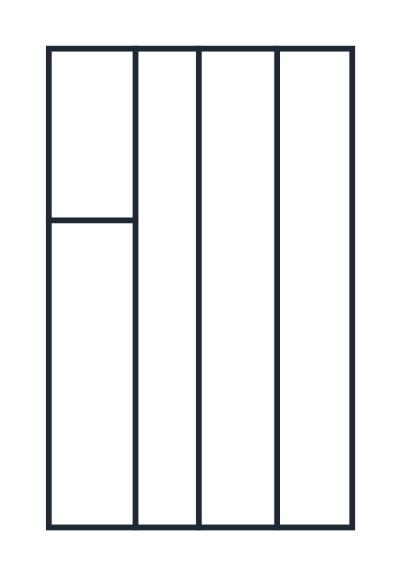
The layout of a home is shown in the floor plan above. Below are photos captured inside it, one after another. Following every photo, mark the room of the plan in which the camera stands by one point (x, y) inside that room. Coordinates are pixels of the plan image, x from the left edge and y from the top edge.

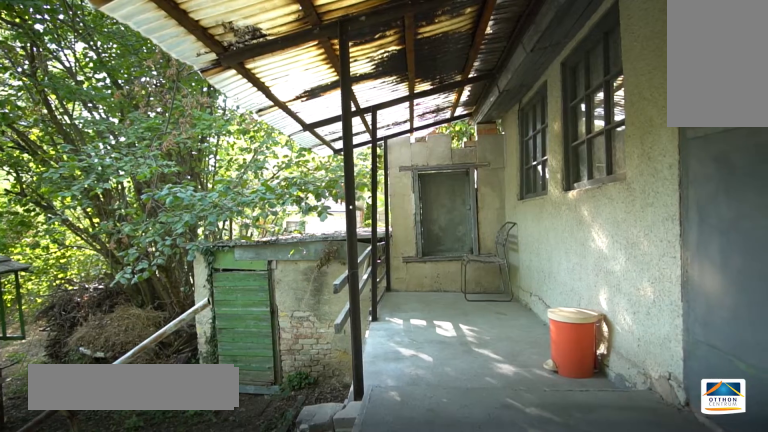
(89, 359)
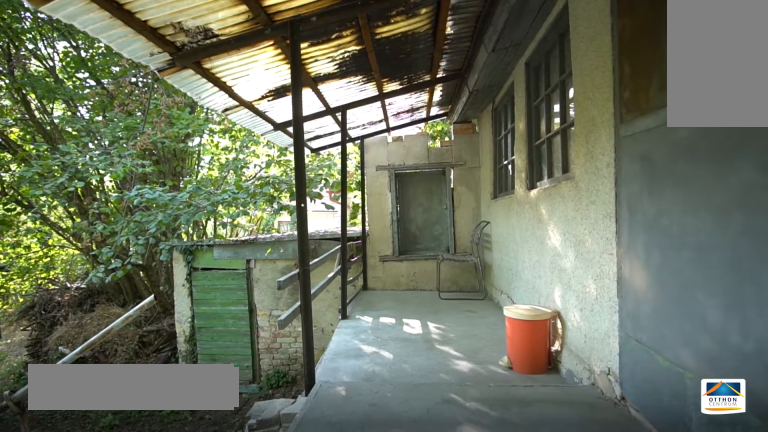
(89, 359)
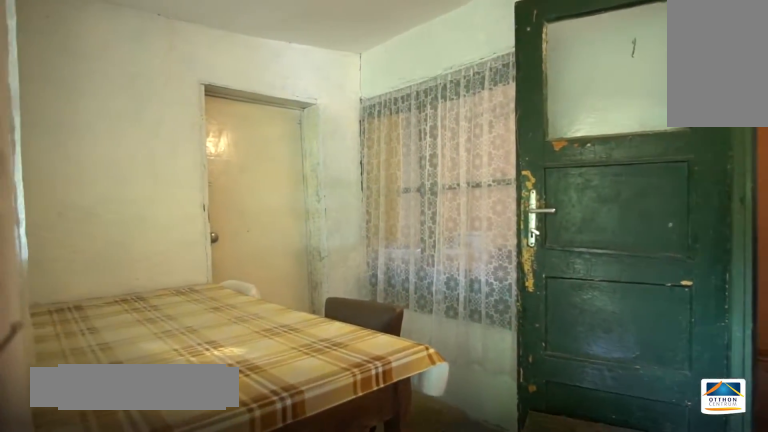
(171, 359)
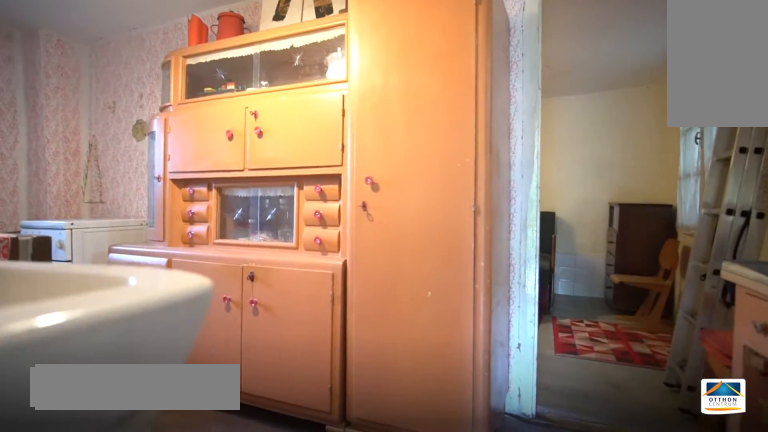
(239, 359)
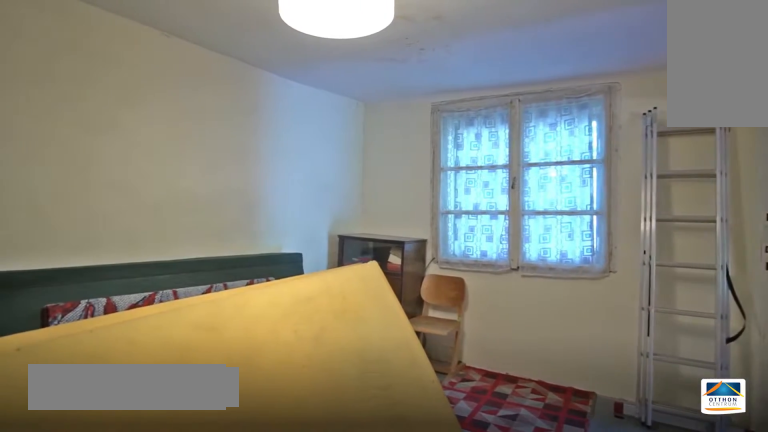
(320, 359)
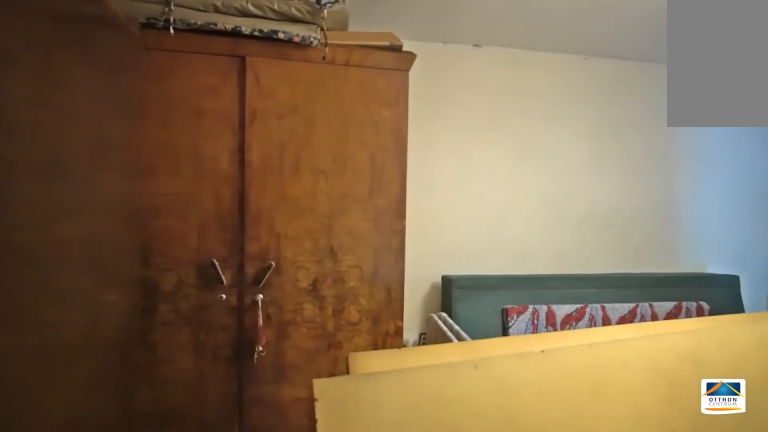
(320, 359)
